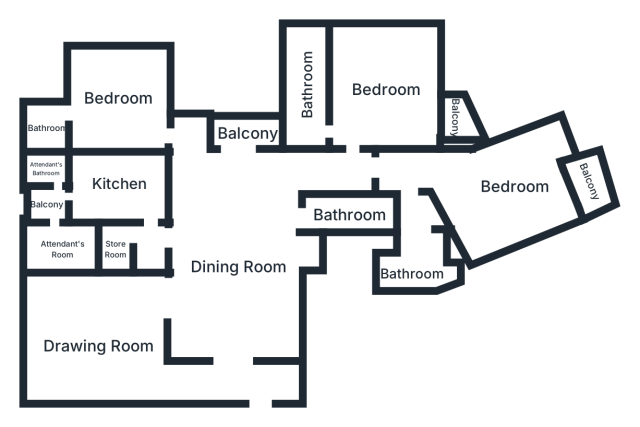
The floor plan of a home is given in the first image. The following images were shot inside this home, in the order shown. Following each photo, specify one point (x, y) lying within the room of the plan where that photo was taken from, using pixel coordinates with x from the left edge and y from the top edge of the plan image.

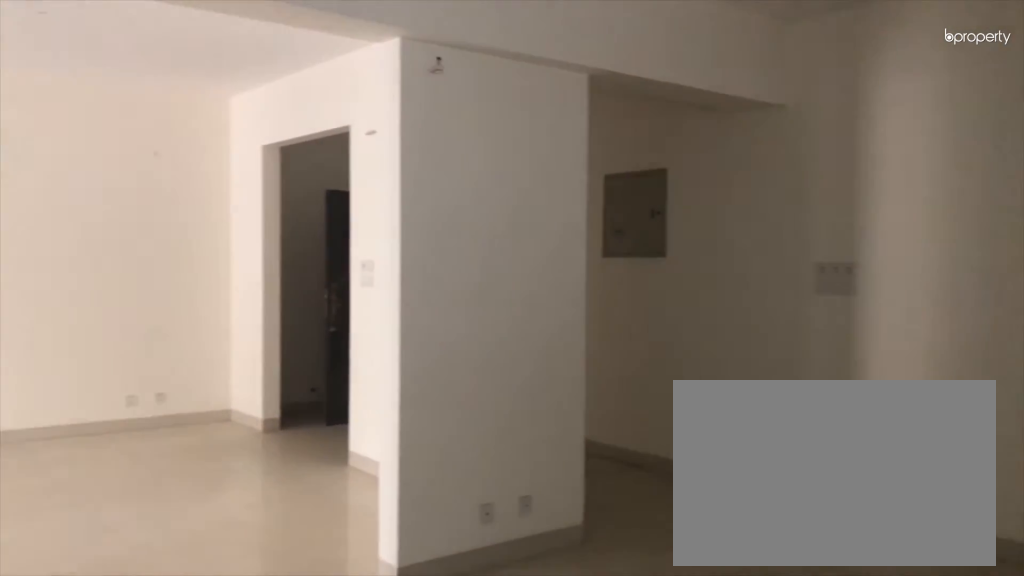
(101, 353)
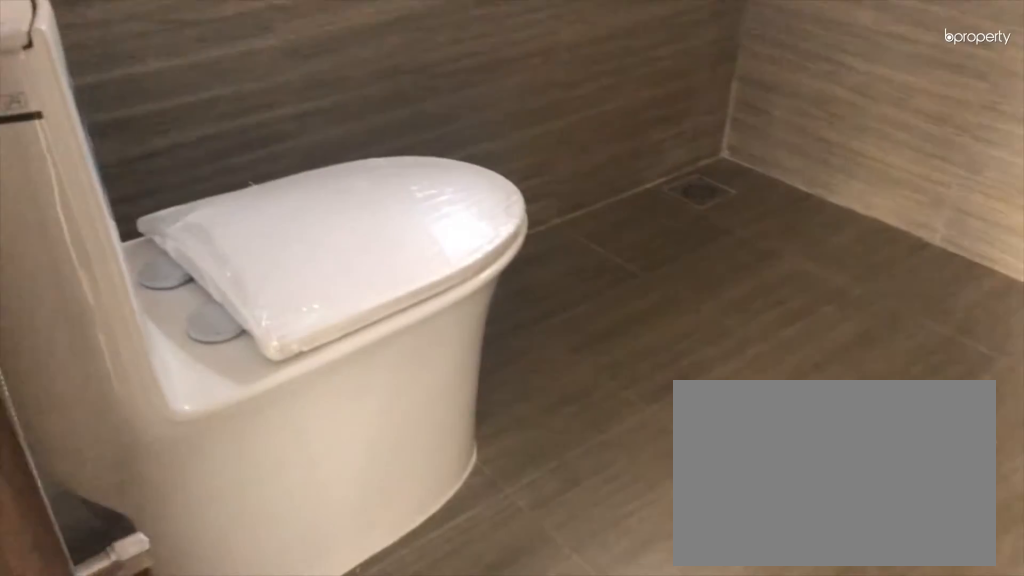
(51, 128)
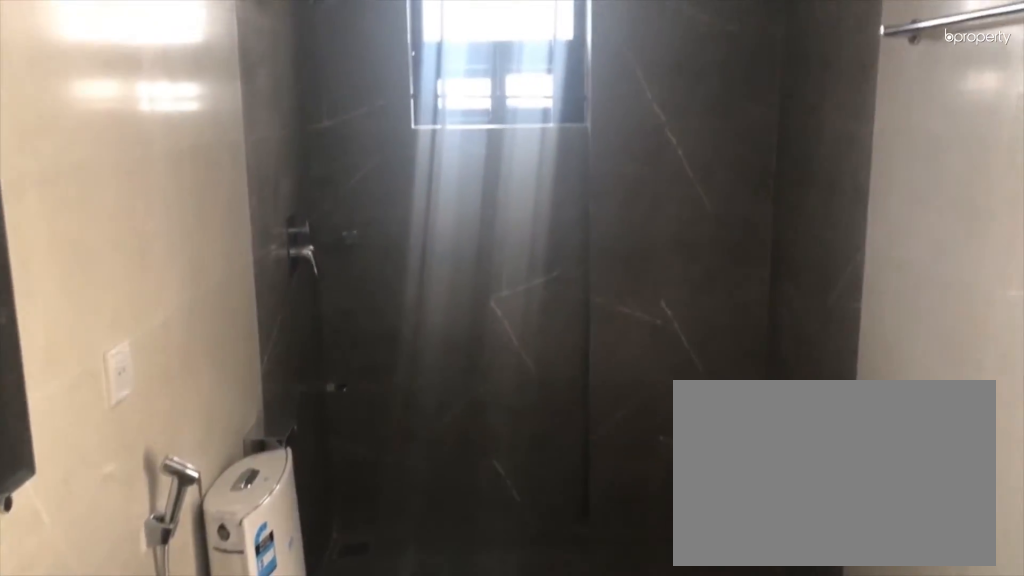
(308, 83)
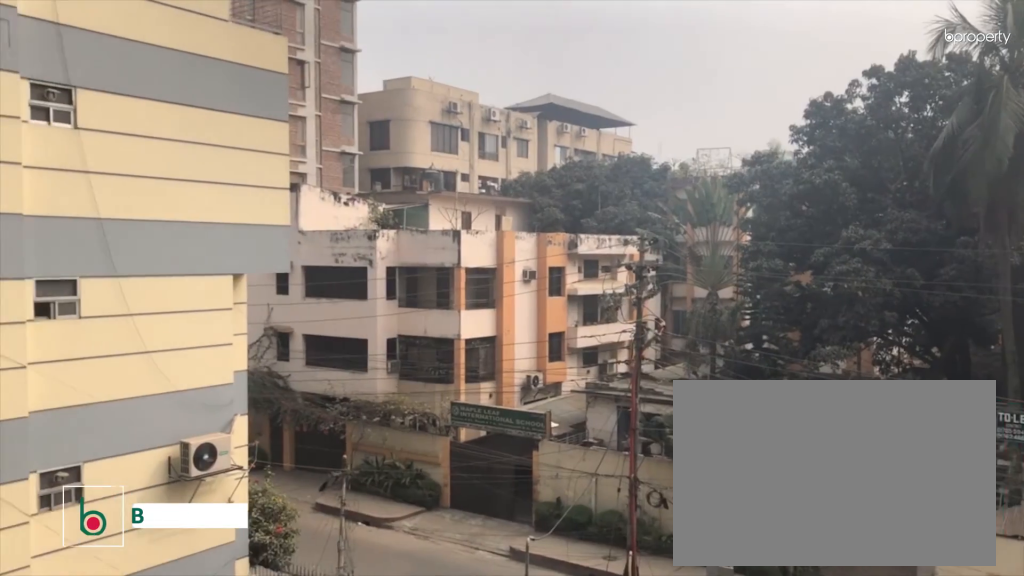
(592, 184)
